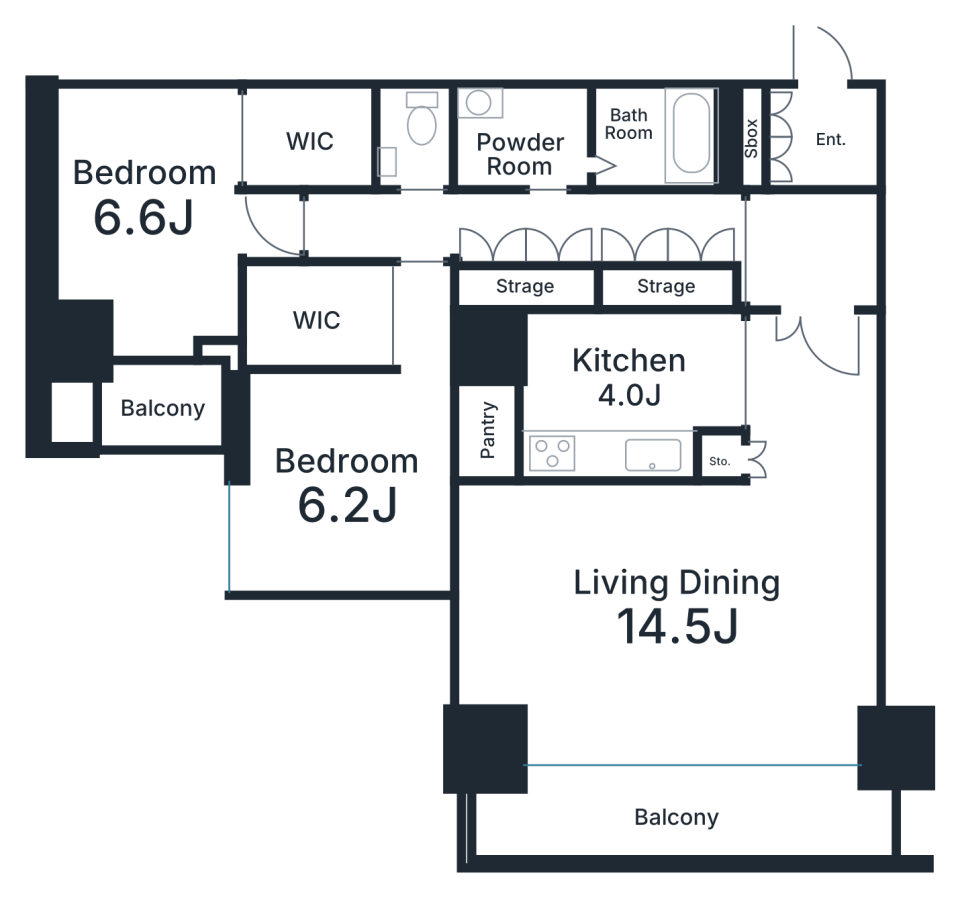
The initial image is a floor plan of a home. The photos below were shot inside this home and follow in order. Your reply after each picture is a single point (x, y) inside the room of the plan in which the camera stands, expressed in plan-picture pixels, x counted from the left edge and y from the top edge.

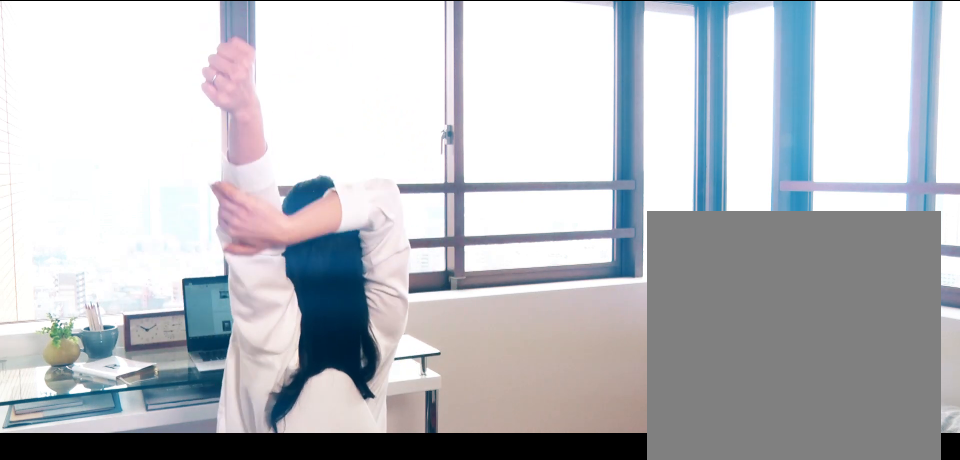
(344, 486)
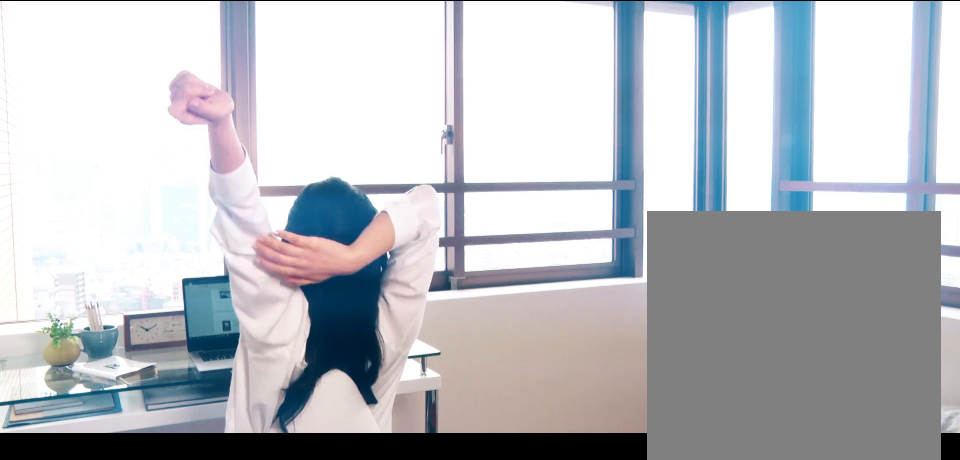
(344, 486)
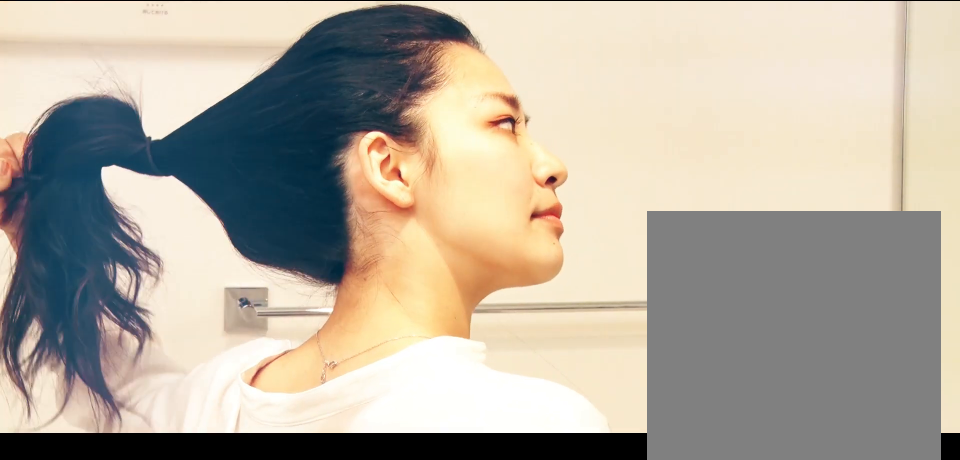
(521, 136)
